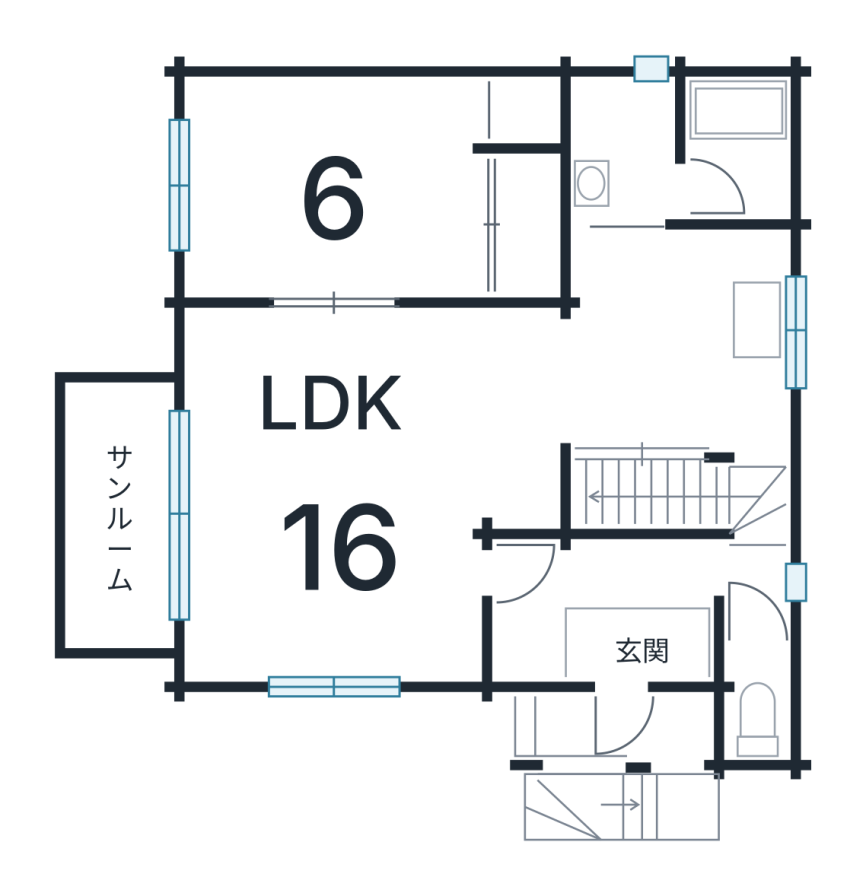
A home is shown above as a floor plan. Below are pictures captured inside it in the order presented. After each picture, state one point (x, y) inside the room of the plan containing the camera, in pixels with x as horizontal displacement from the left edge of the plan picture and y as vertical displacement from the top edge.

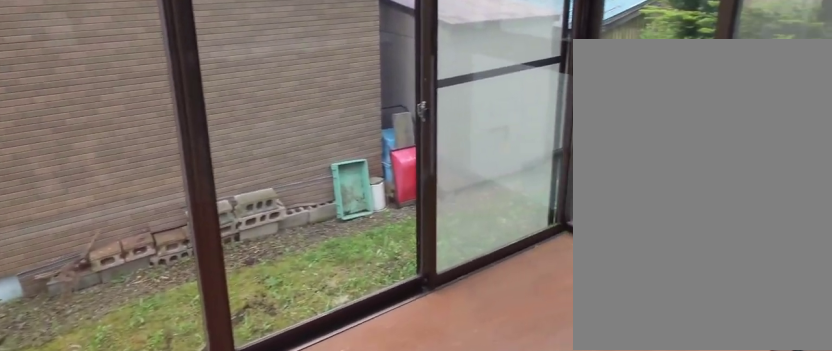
(123, 503)
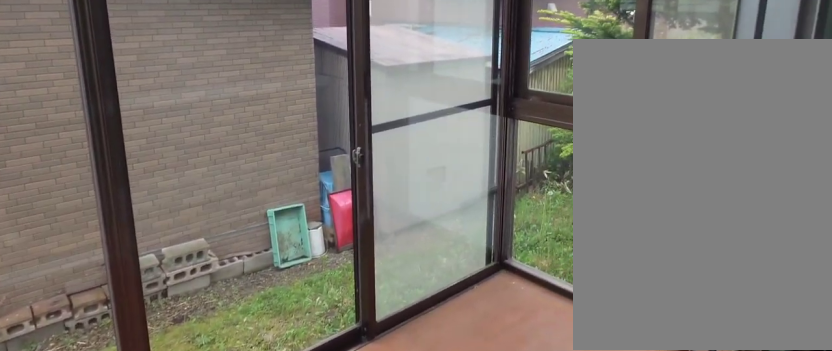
(123, 503)
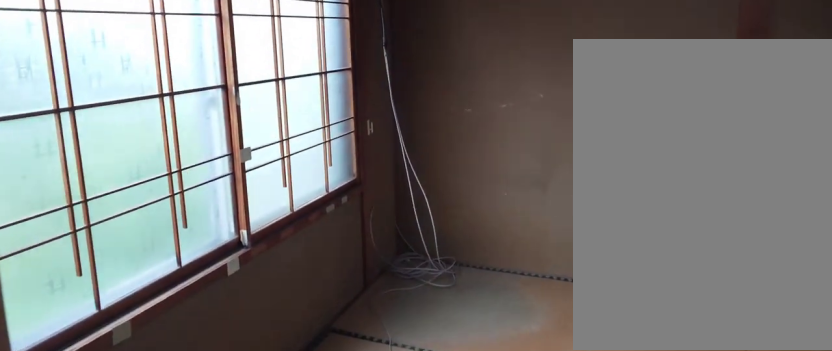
(337, 187)
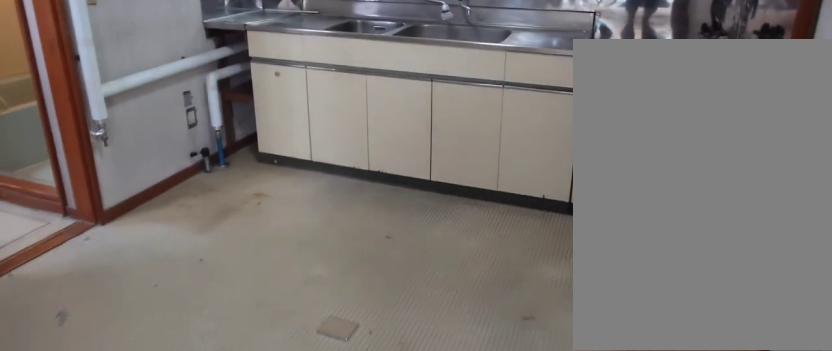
(653, 335)
